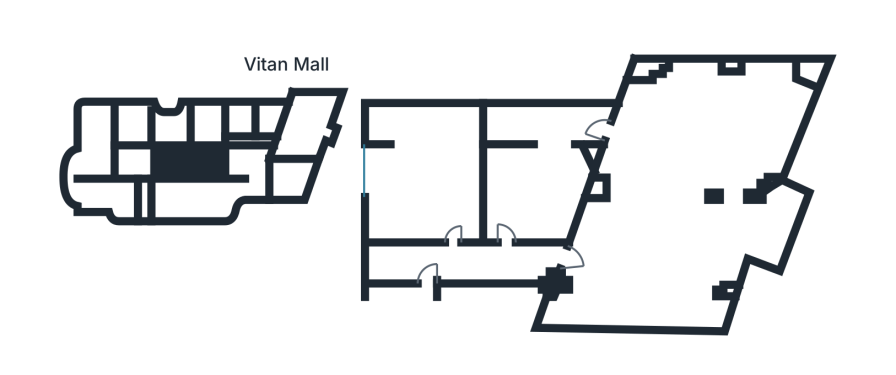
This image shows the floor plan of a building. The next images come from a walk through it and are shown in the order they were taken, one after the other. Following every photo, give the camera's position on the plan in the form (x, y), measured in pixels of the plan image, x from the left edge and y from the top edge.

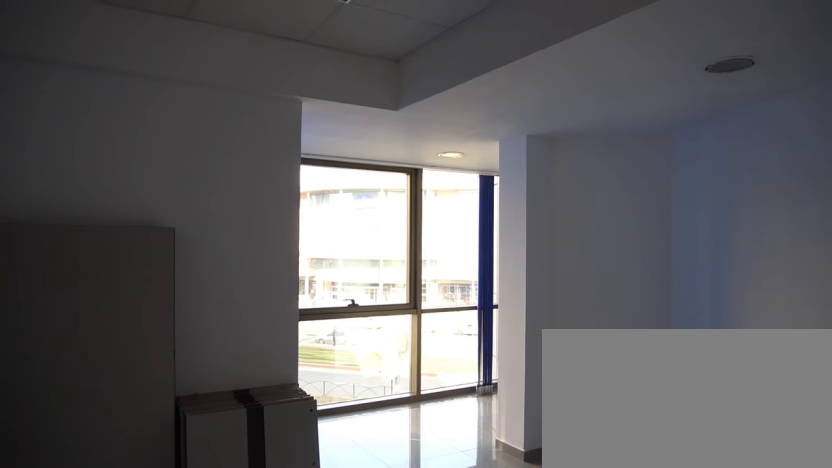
(505, 241)
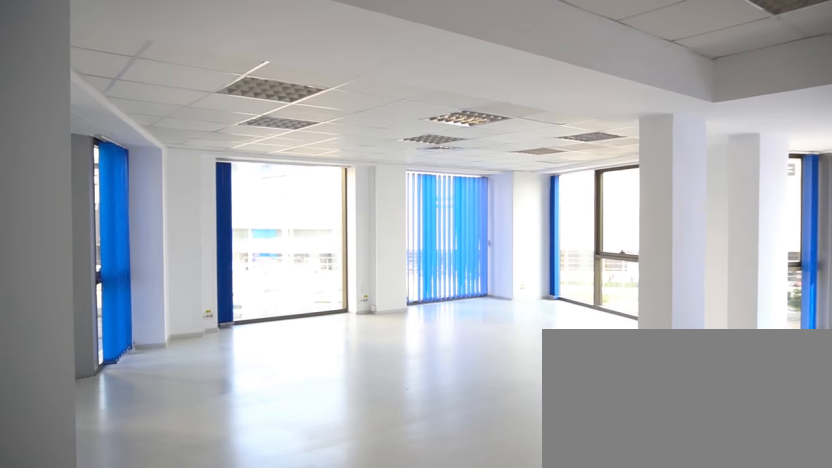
(589, 272)
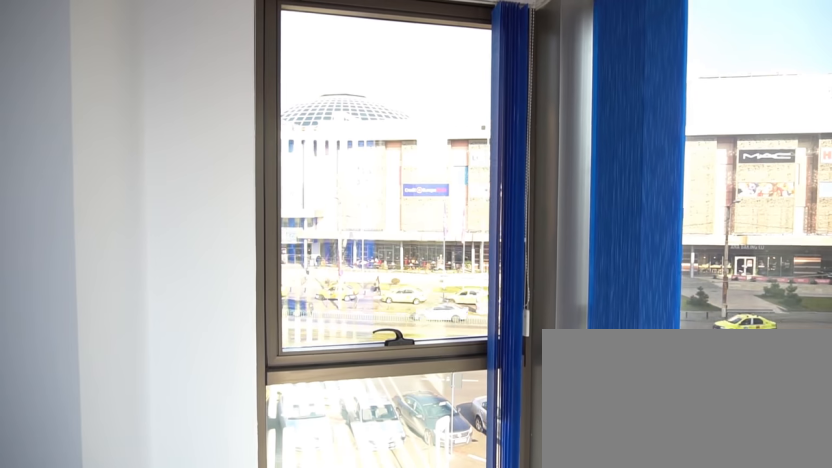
(769, 259)
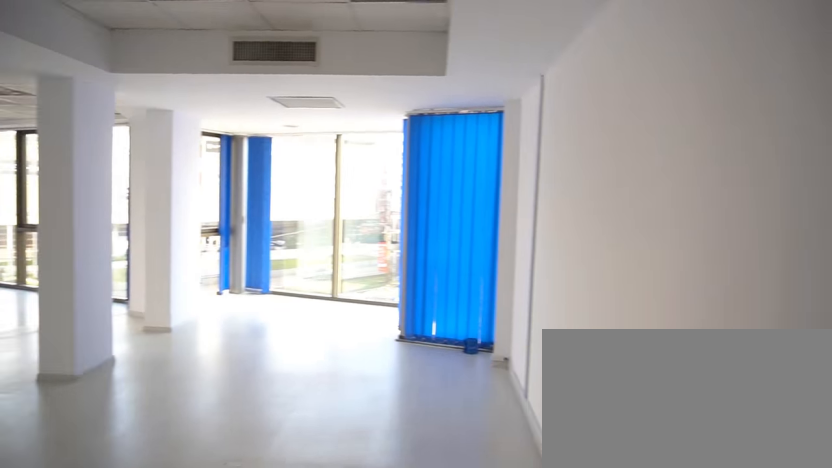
(583, 294)
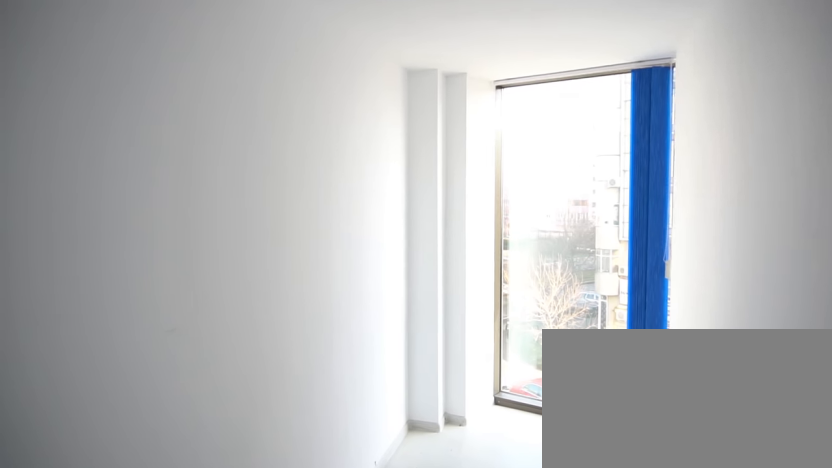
(630, 309)
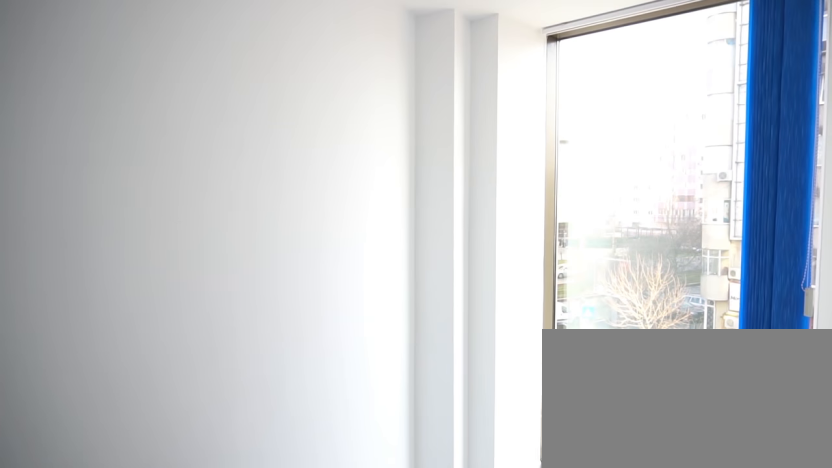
(668, 309)
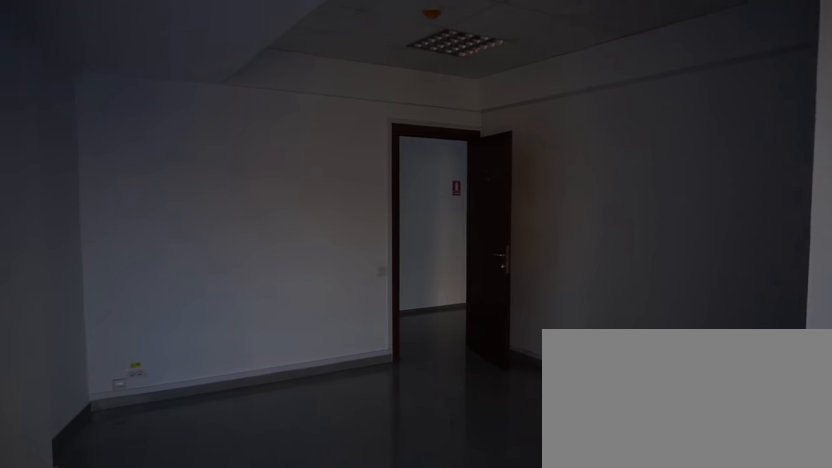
(557, 155)
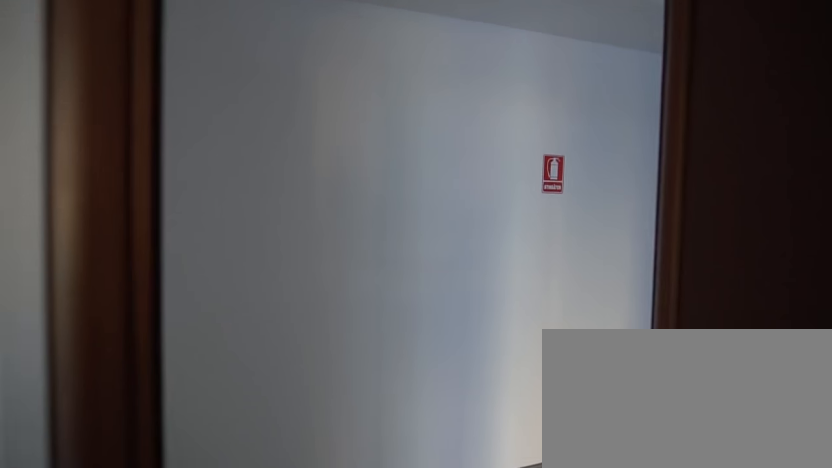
(504, 252)
